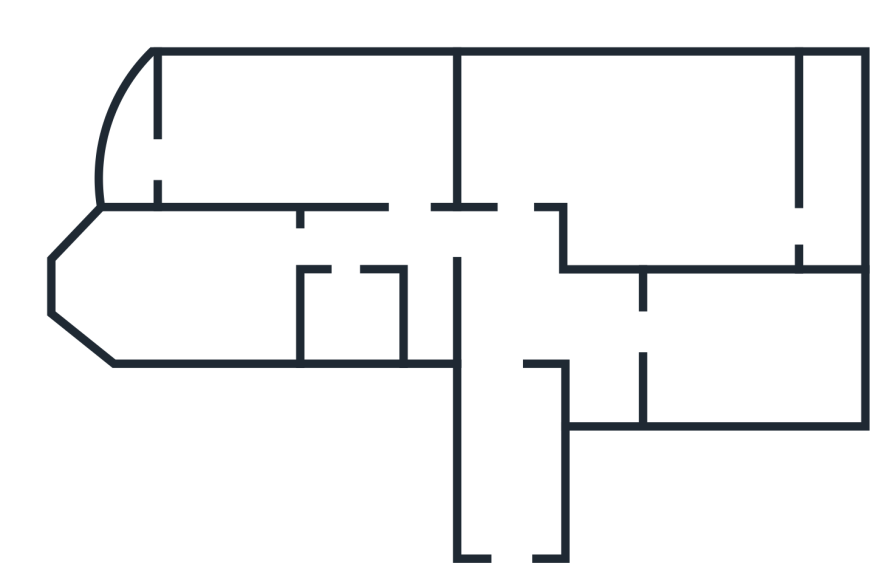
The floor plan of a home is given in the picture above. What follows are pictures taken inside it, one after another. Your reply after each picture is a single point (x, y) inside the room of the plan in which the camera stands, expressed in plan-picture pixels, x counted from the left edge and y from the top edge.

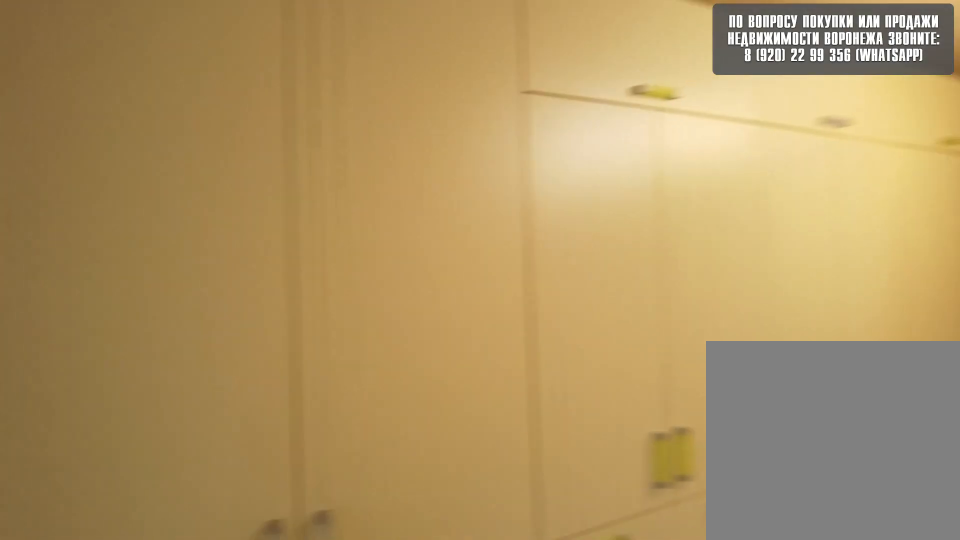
(368, 141)
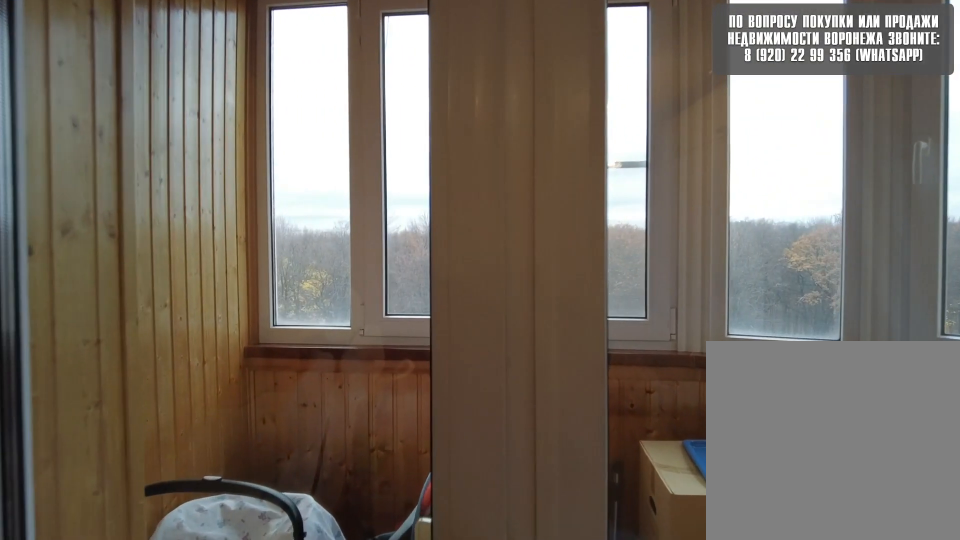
(218, 145)
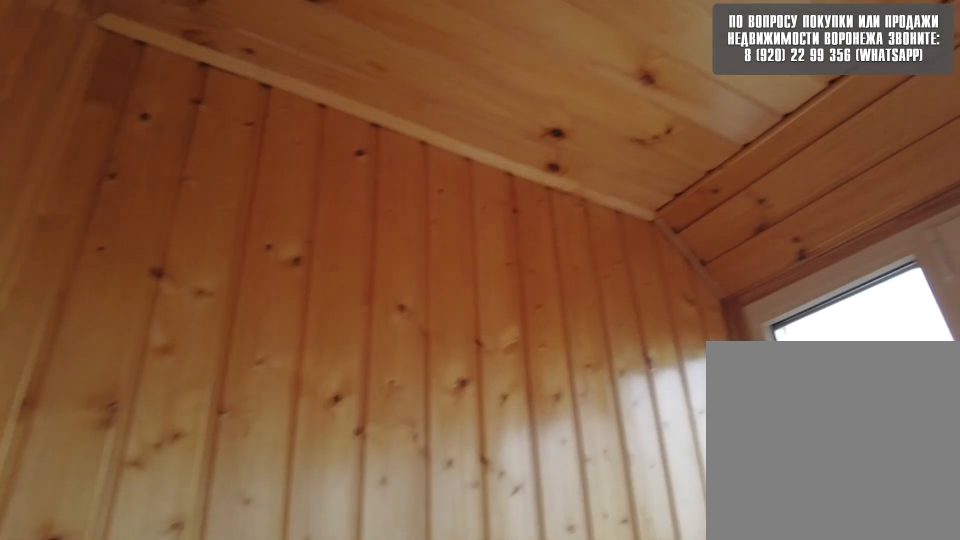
(139, 149)
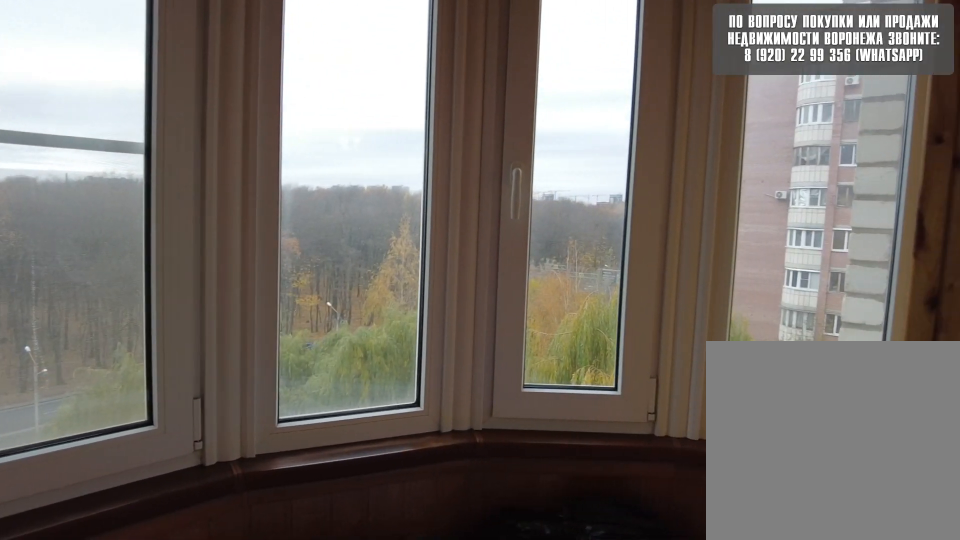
(139, 149)
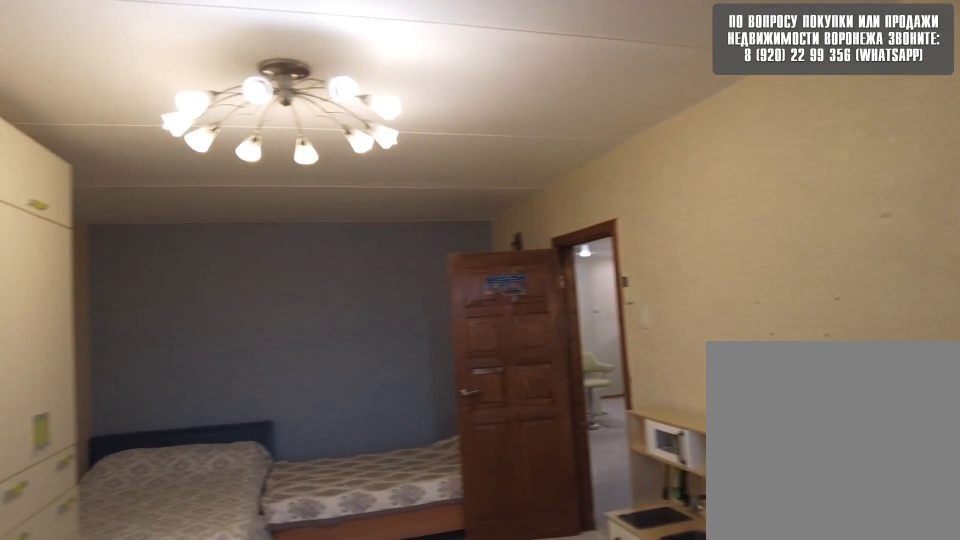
(208, 156)
